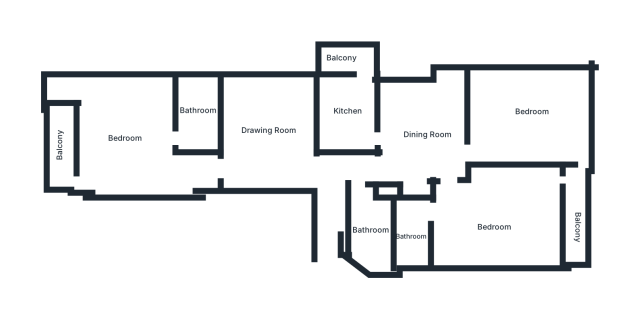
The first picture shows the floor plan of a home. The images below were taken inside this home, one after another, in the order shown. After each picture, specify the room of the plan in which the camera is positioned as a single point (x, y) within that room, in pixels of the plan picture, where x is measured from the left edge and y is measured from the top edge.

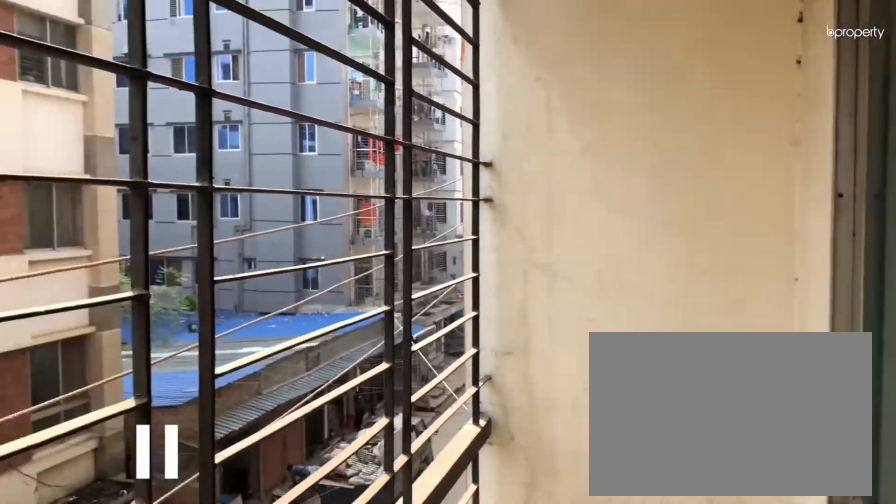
(61, 140)
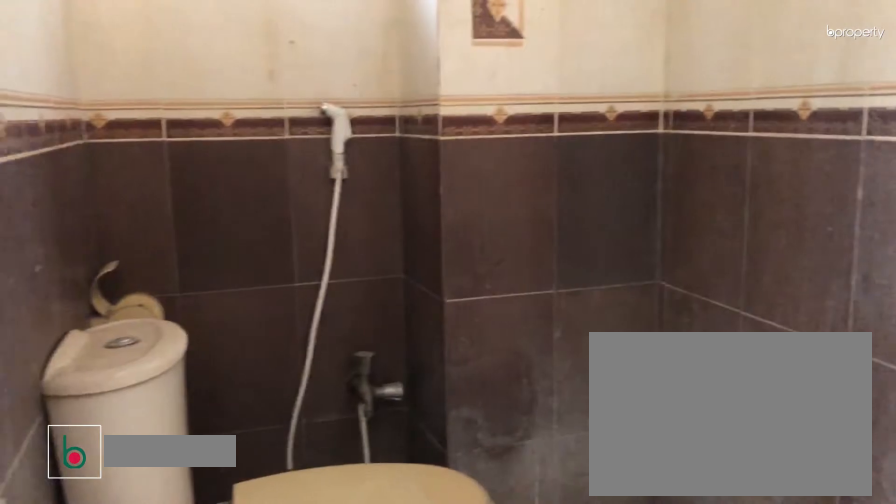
(196, 116)
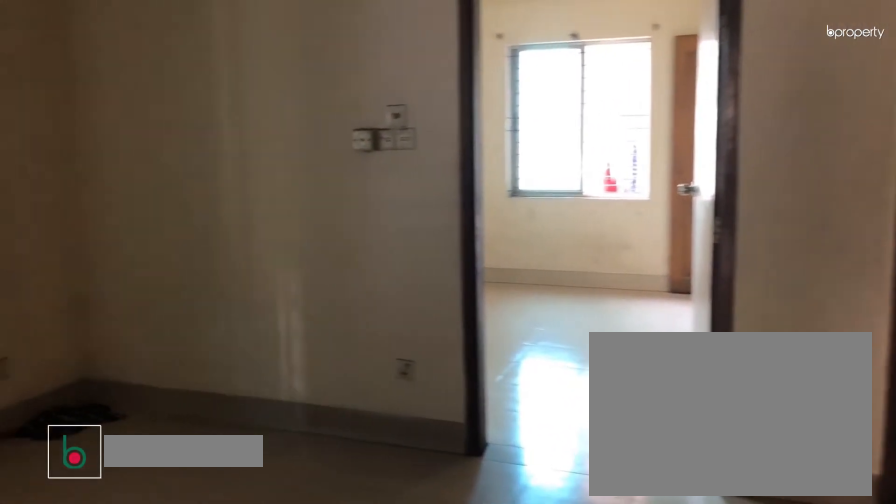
(419, 129)
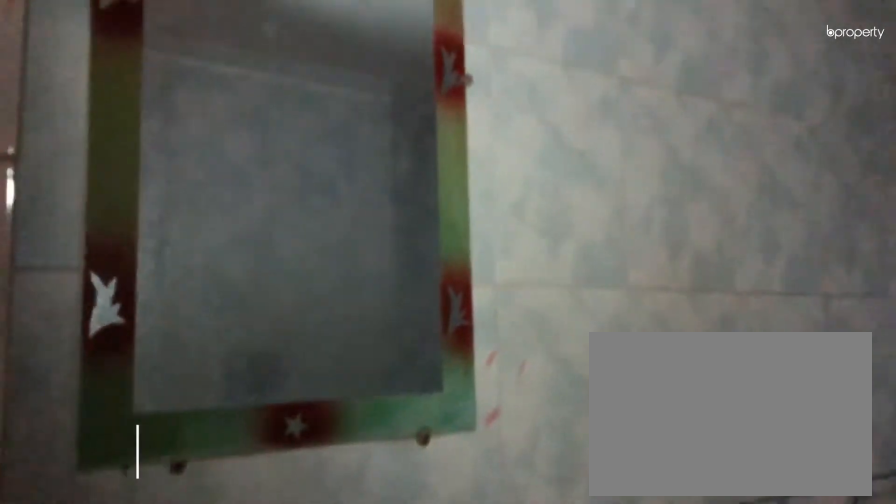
(369, 229)
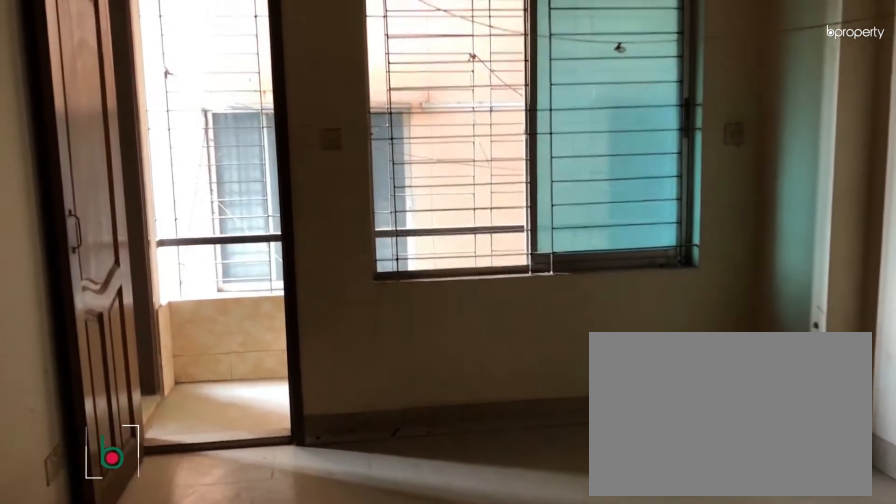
(504, 218)
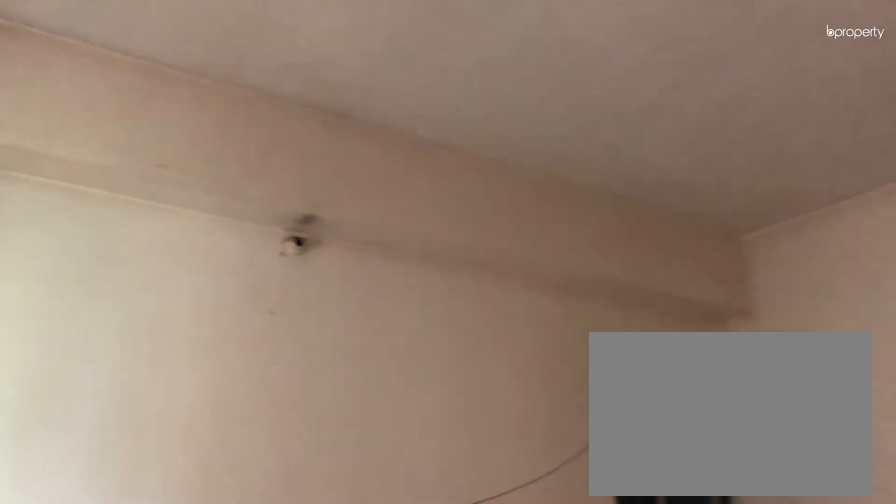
(504, 218)
